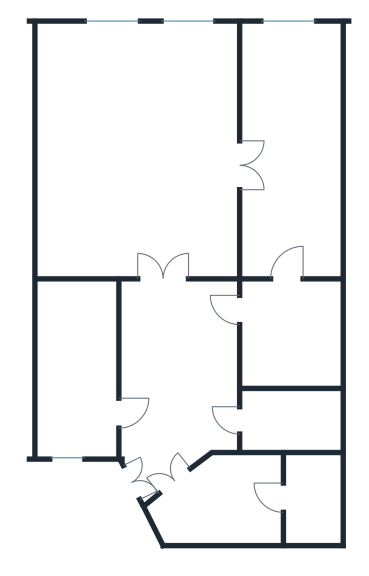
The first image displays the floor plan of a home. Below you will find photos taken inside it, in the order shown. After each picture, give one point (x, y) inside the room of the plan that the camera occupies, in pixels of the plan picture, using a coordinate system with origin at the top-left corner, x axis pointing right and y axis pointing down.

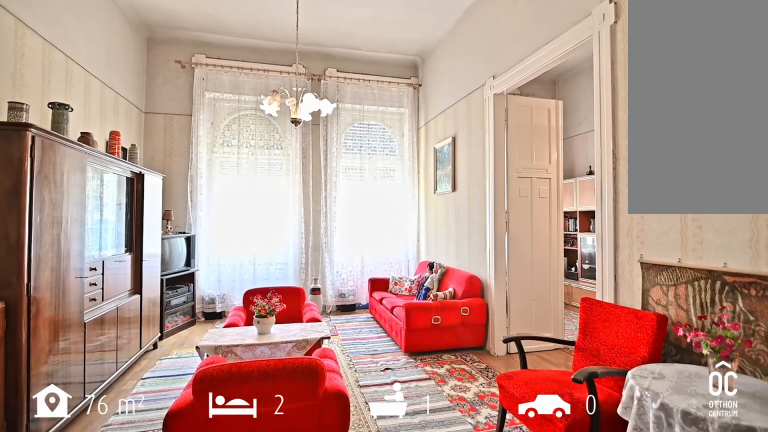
(137, 153)
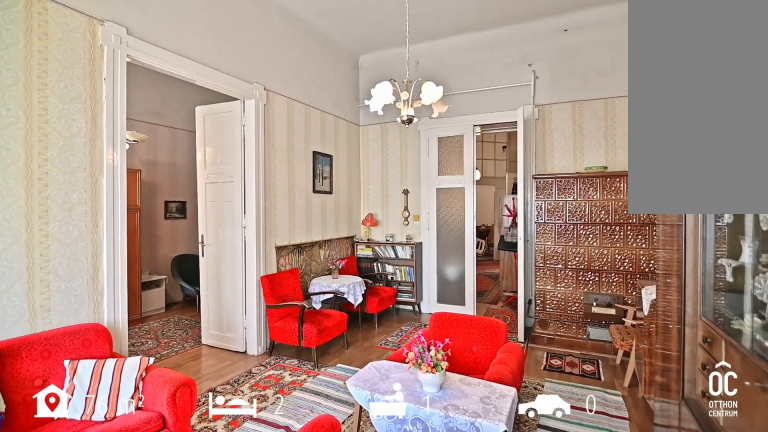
(137, 153)
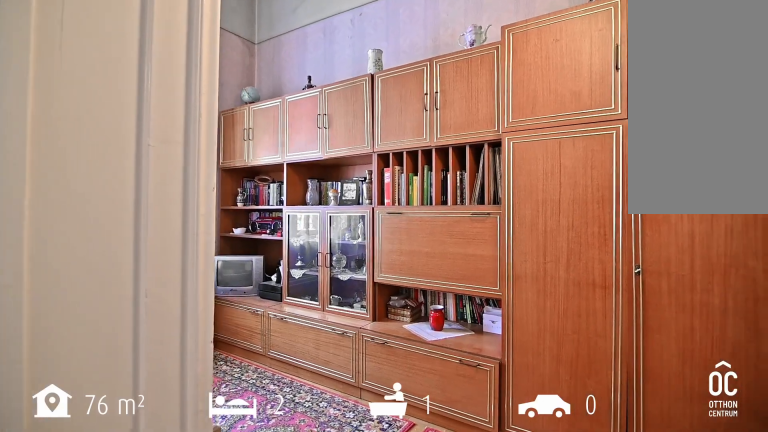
(288, 153)
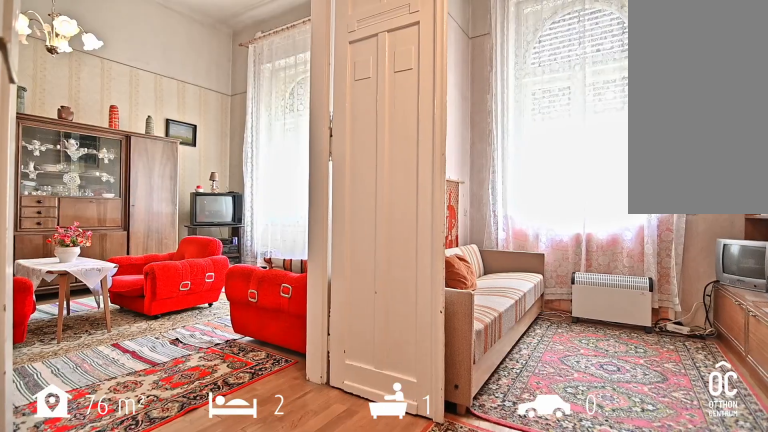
(288, 153)
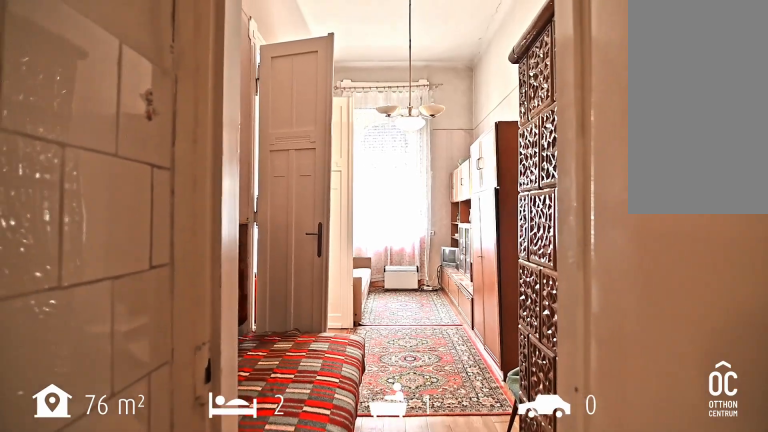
(288, 333)
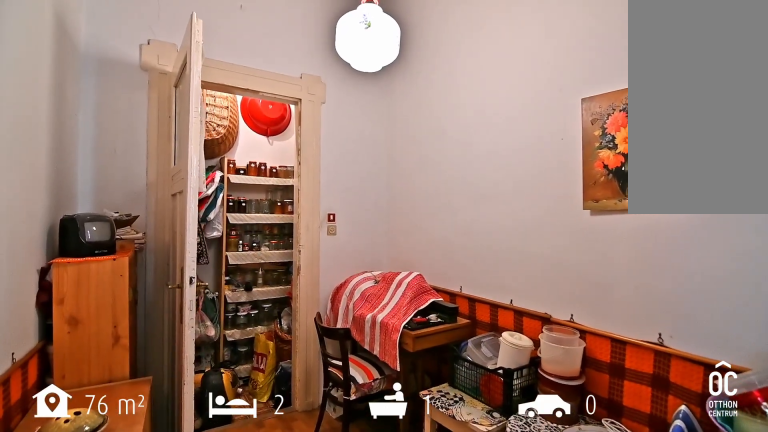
(221, 498)
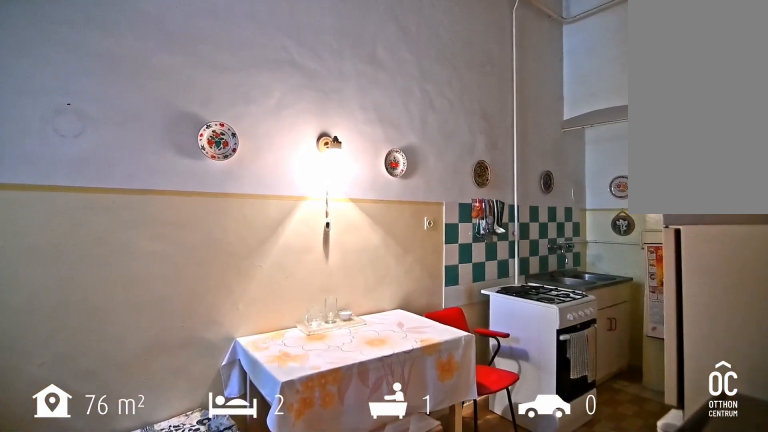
(76, 373)
